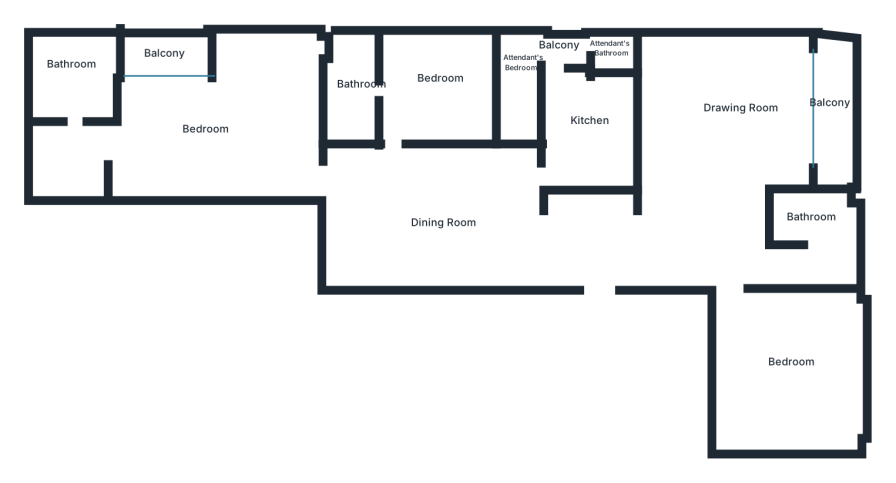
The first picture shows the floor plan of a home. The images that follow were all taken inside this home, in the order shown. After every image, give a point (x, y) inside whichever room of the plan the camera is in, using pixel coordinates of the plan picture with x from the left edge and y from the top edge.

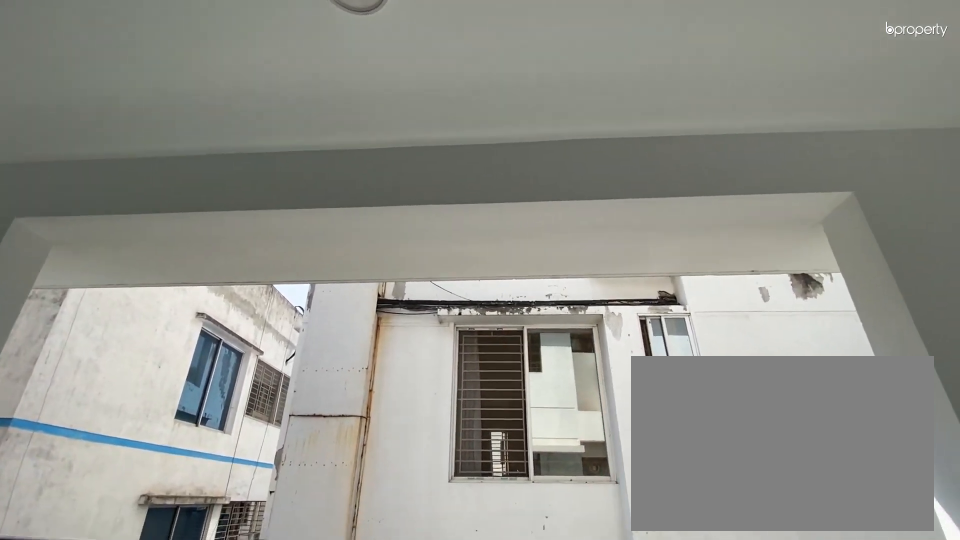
(828, 108)
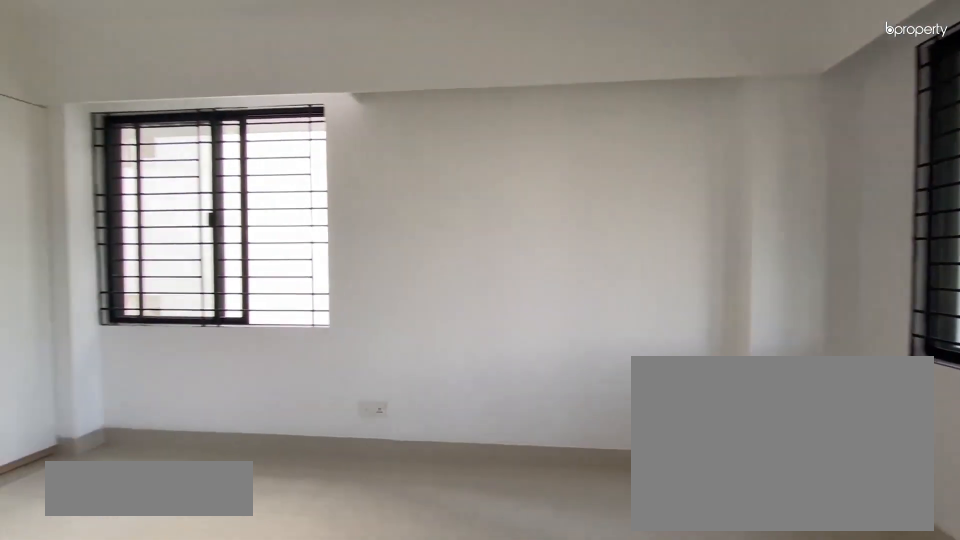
(785, 360)
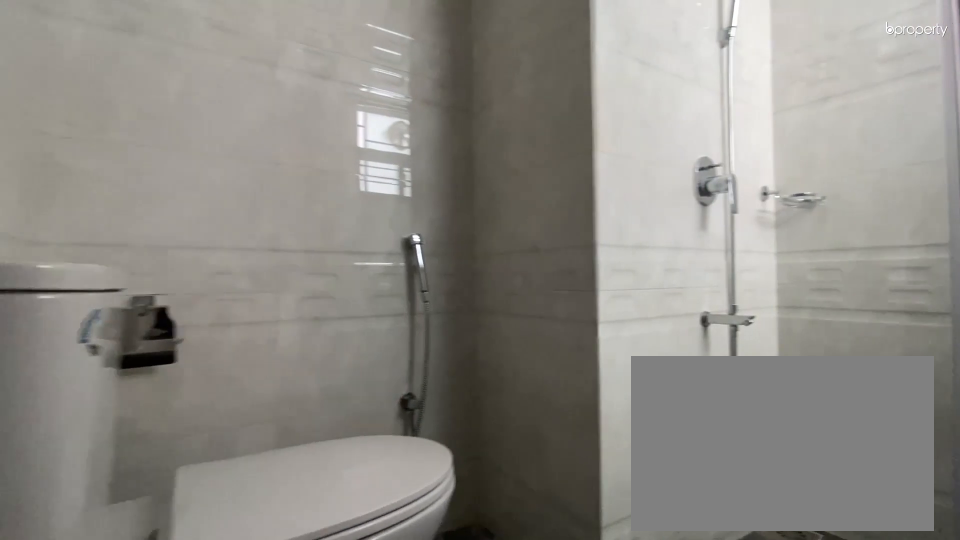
(822, 223)
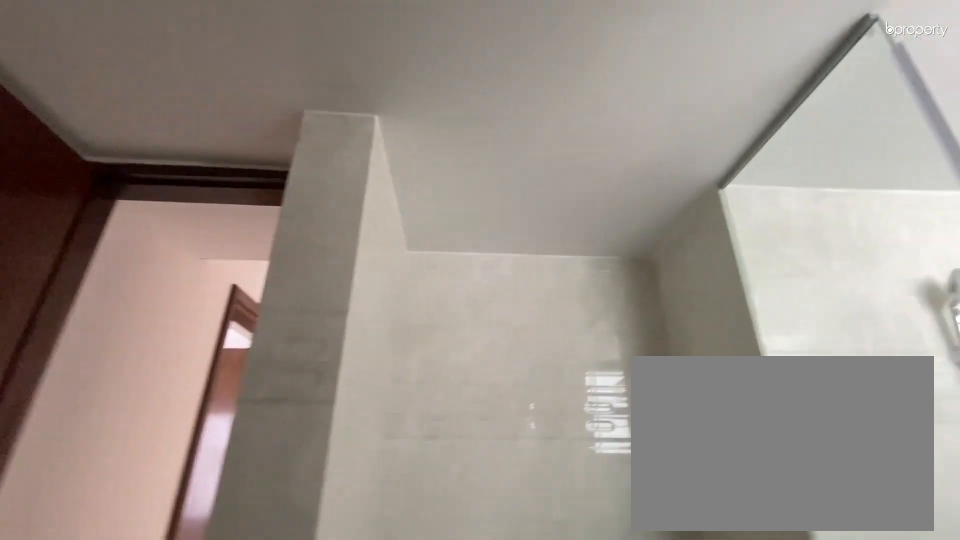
(822, 223)
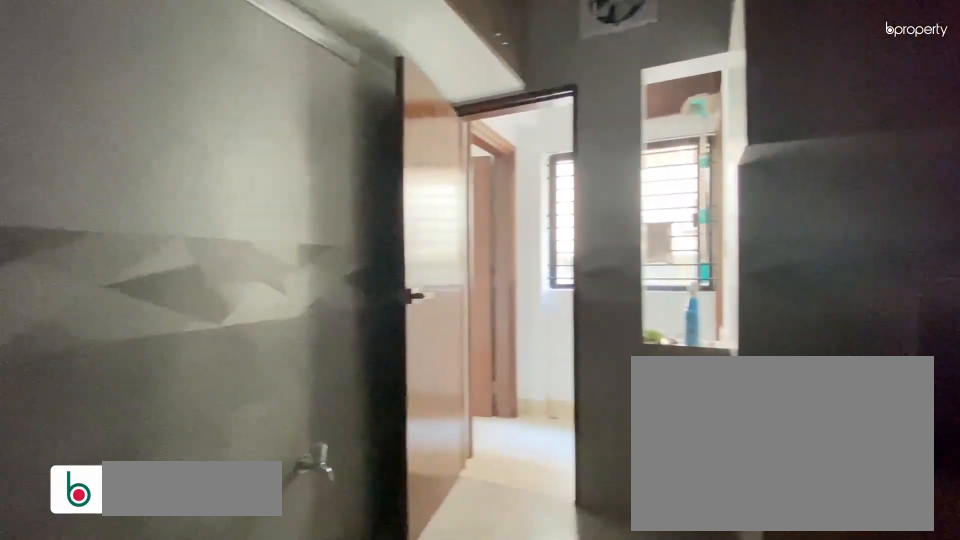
(591, 130)
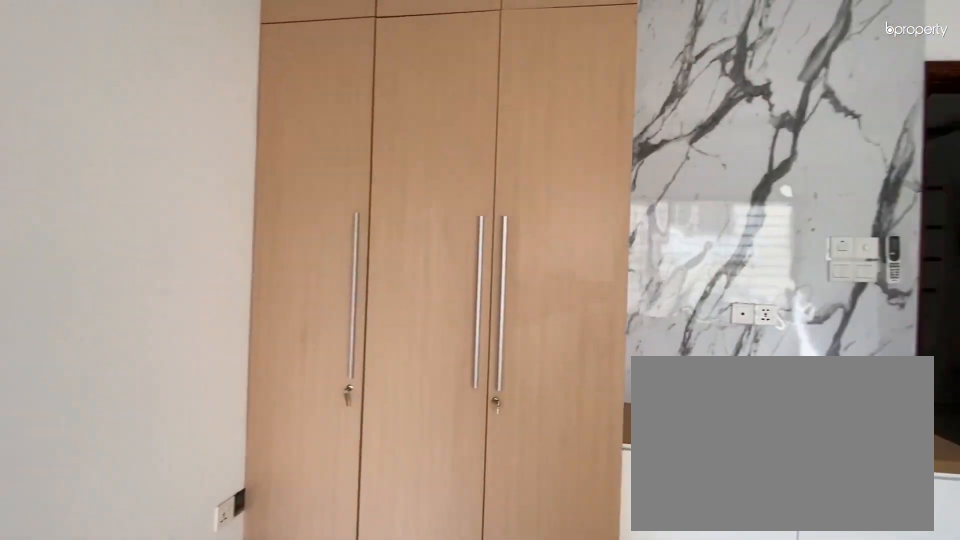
(430, 83)
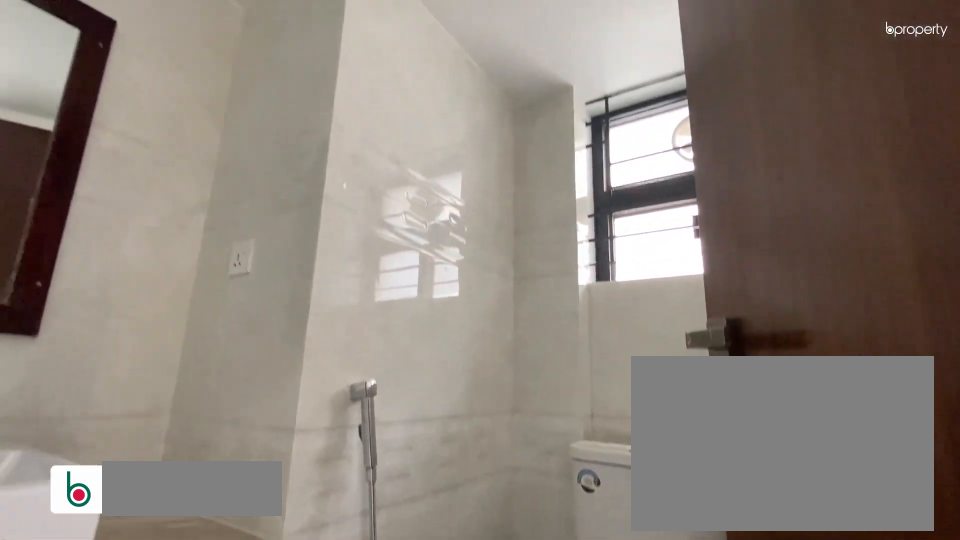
(356, 84)
